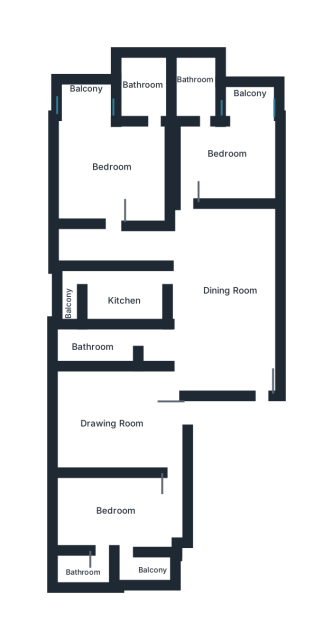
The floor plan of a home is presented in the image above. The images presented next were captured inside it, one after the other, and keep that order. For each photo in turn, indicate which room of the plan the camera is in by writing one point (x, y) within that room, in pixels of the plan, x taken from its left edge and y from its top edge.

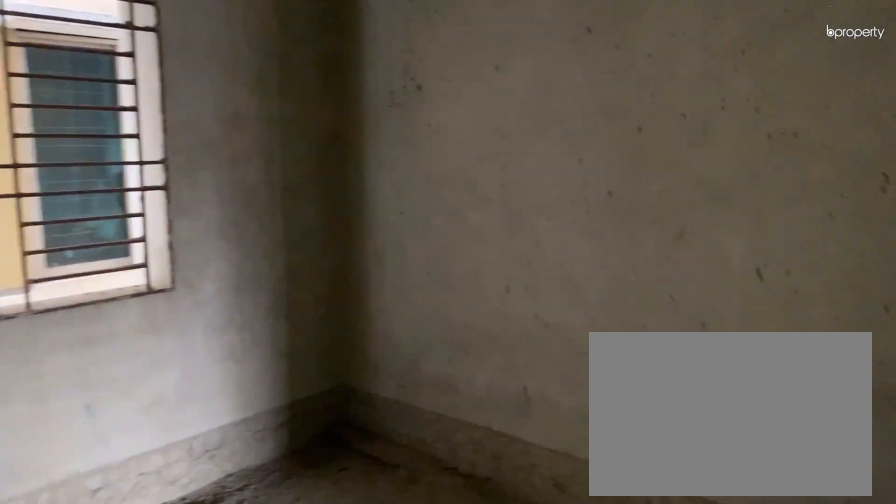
(108, 419)
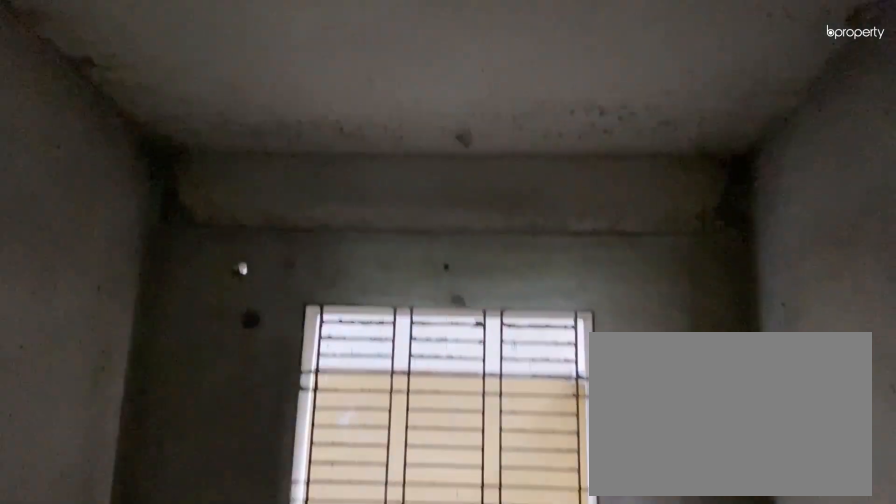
(108, 419)
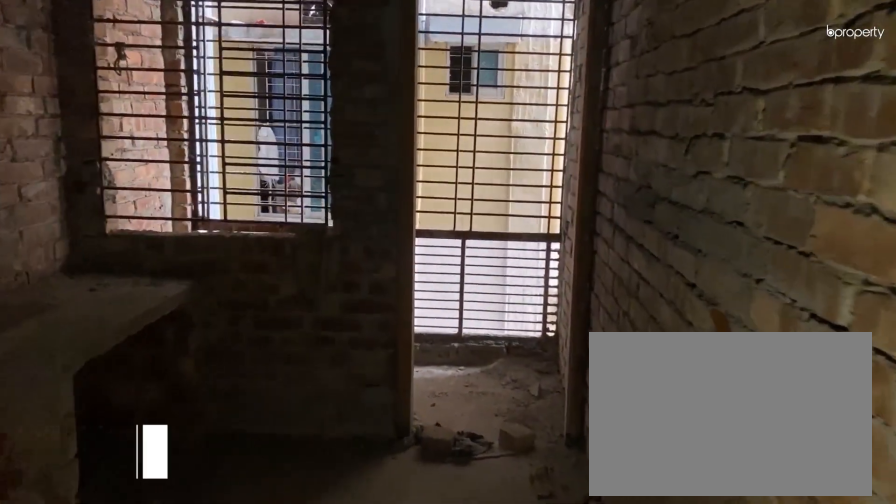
(129, 298)
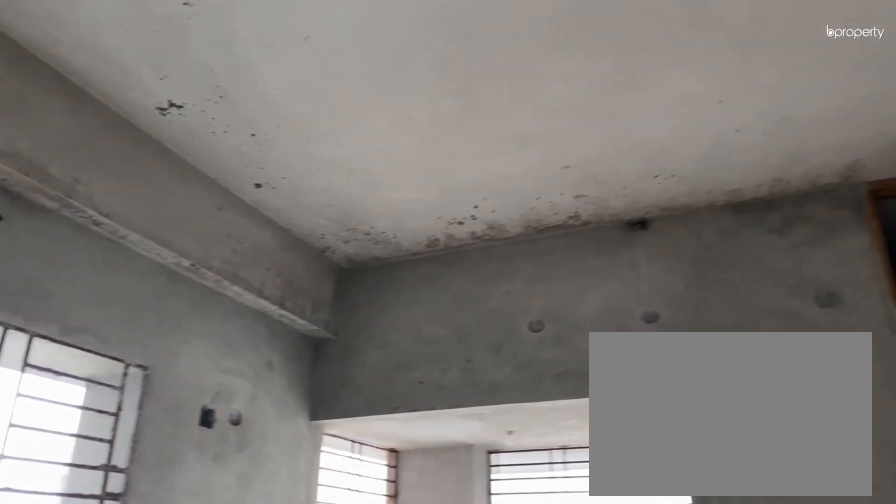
(108, 172)
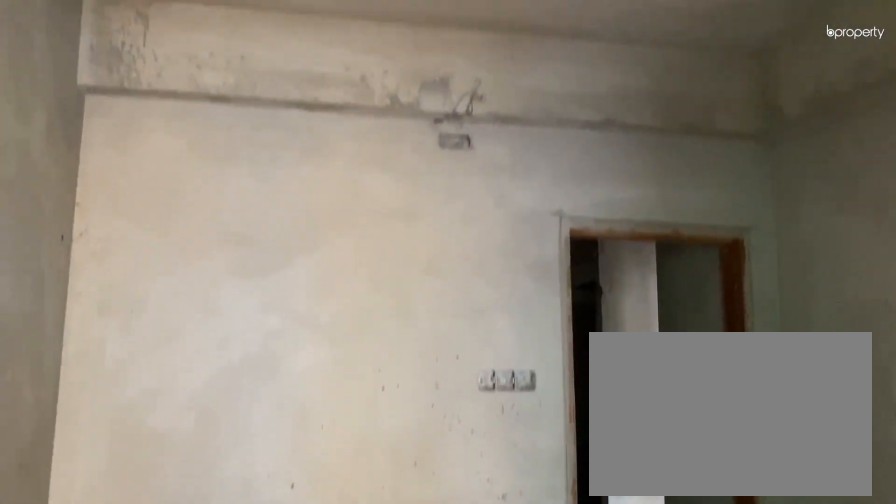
(233, 156)
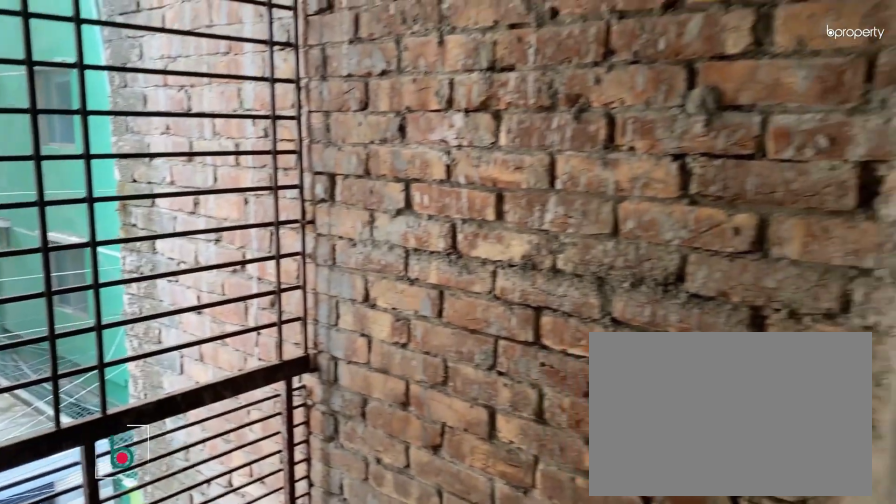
(248, 96)
